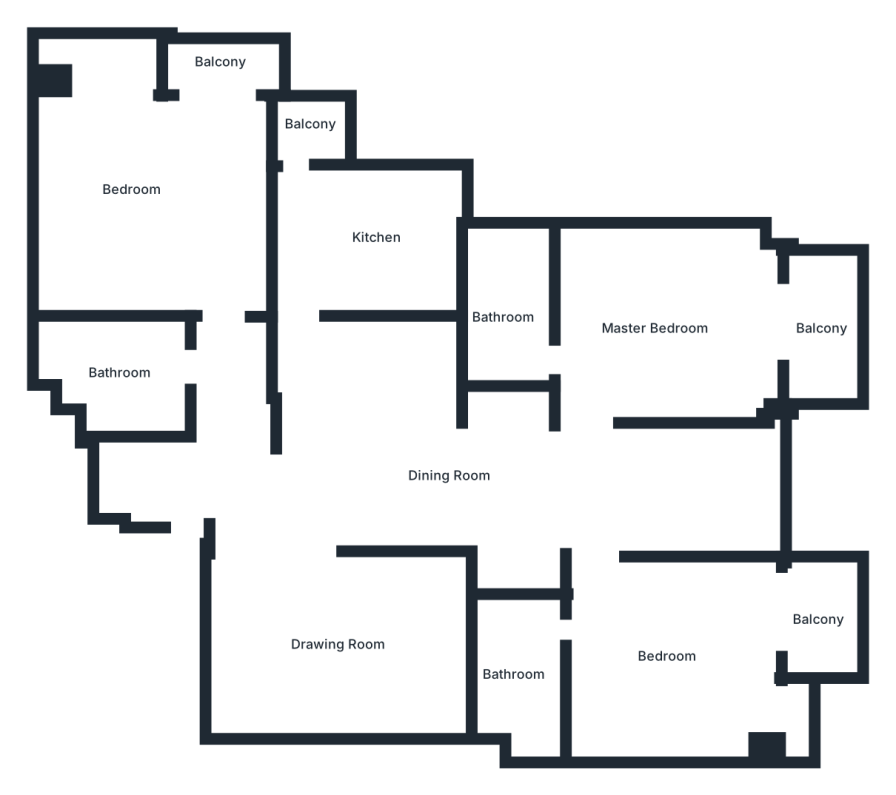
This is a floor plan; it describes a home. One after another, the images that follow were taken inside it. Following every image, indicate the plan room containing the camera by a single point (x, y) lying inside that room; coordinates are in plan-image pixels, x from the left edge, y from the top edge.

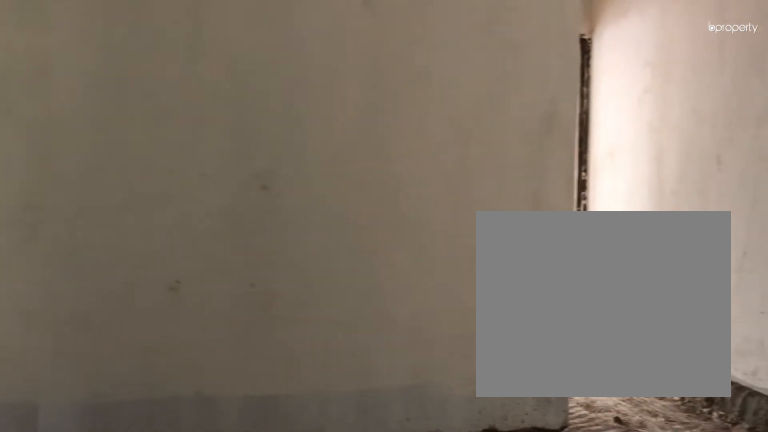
(298, 506)
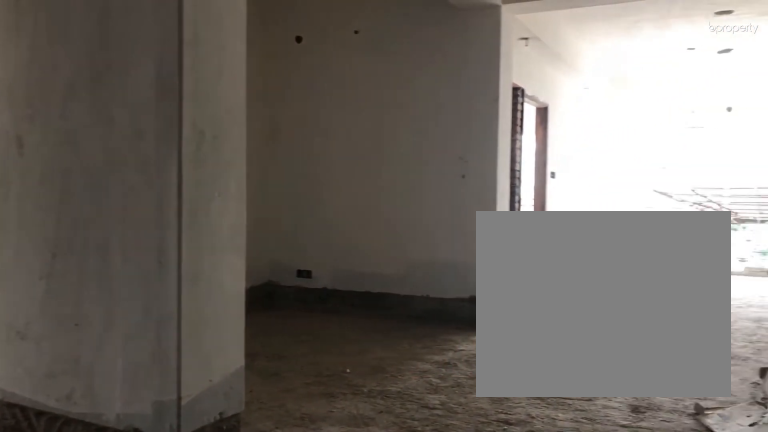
(298, 506)
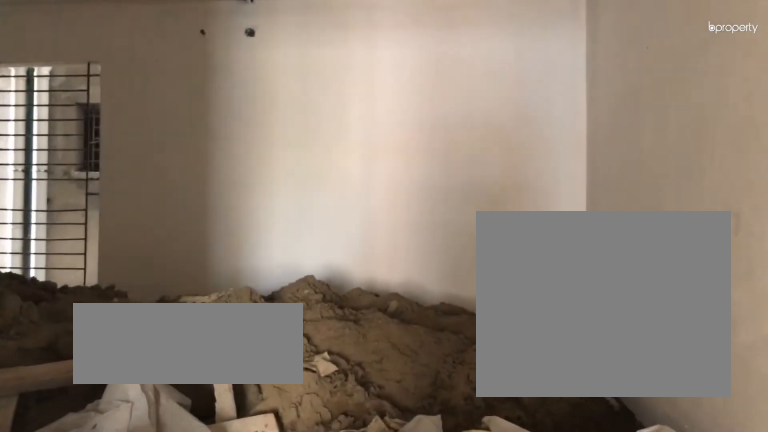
(429, 593)
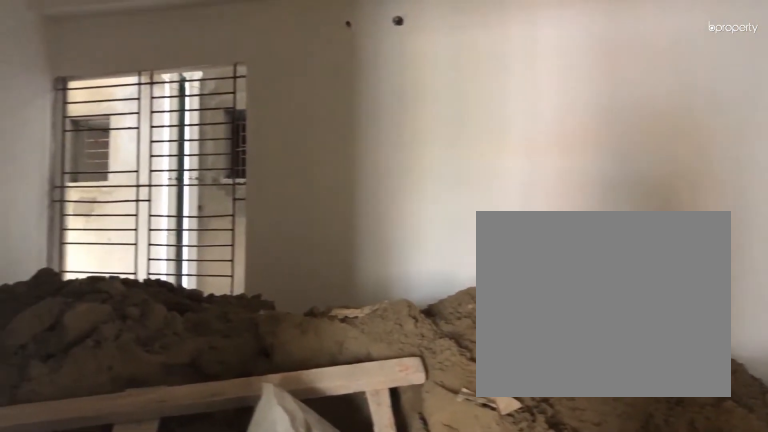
(429, 593)
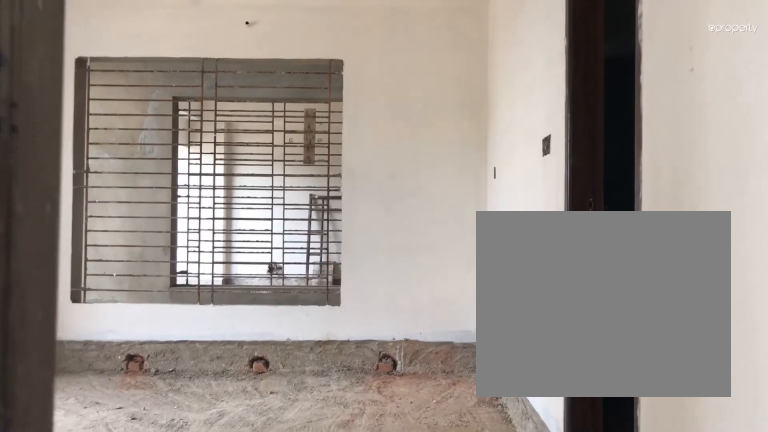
(612, 611)
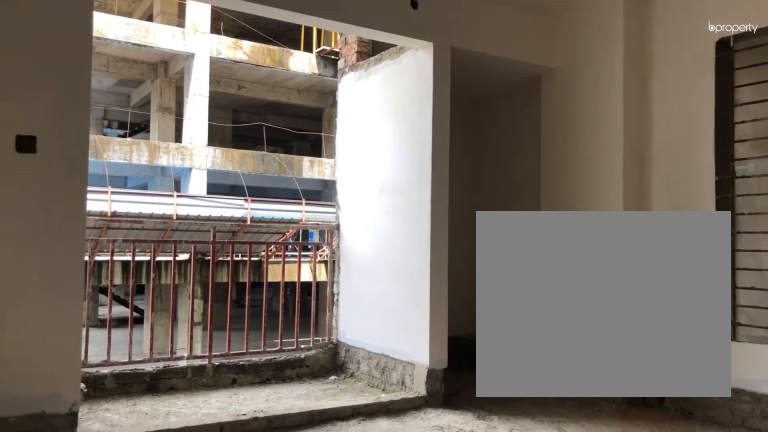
(671, 666)
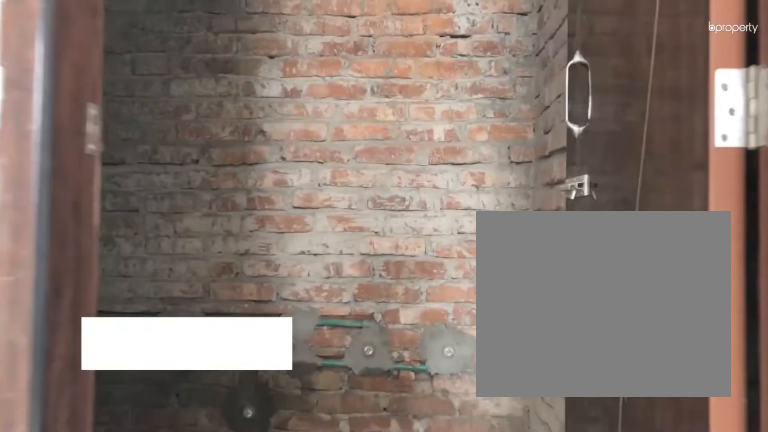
(525, 662)
